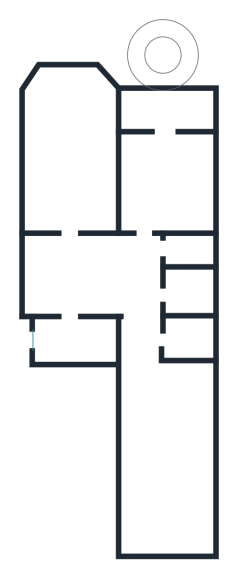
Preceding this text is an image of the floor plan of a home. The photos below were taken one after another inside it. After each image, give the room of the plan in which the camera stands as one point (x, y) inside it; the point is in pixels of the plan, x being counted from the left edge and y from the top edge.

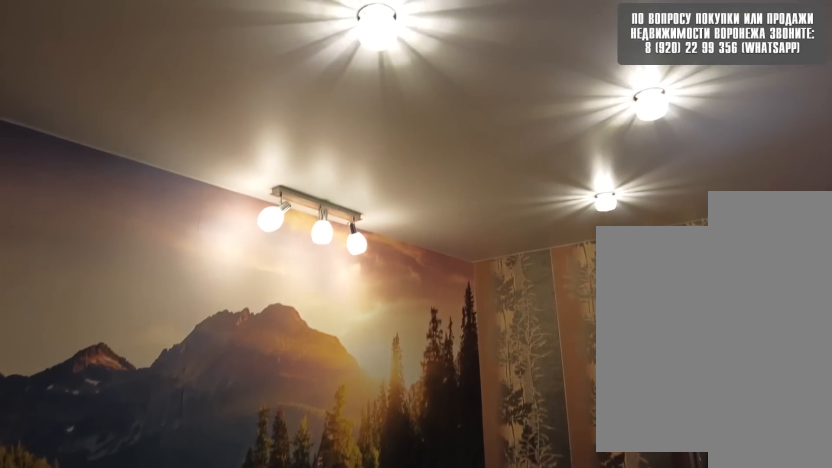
(75, 284)
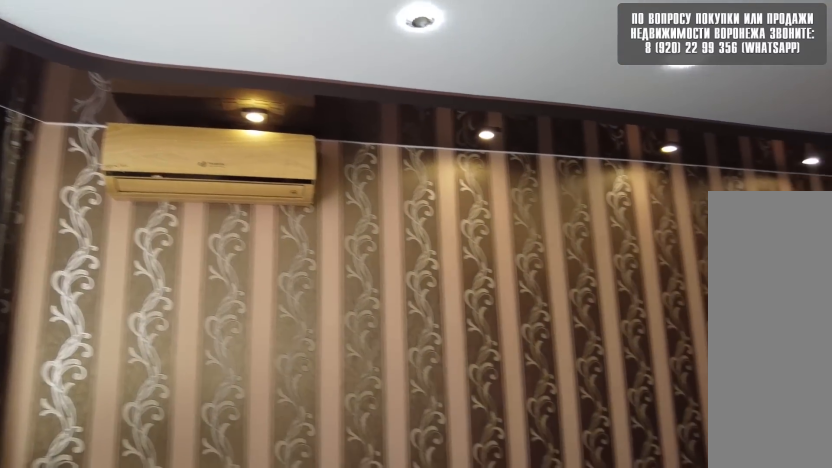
(68, 203)
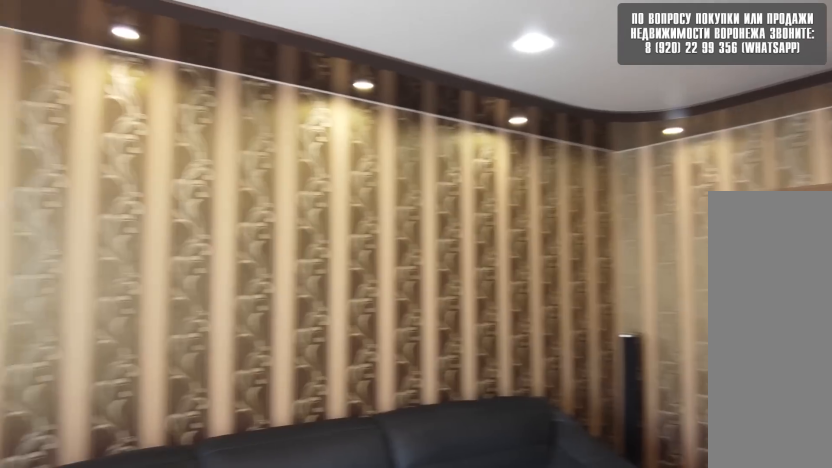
(68, 203)
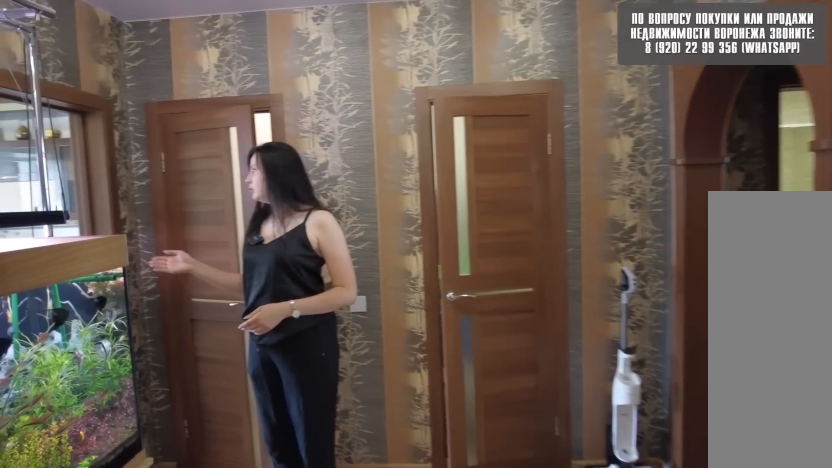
(72, 290)
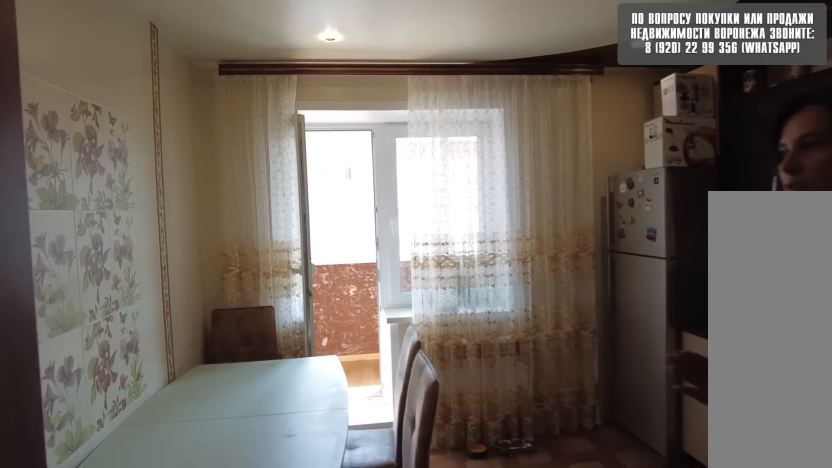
(139, 270)
